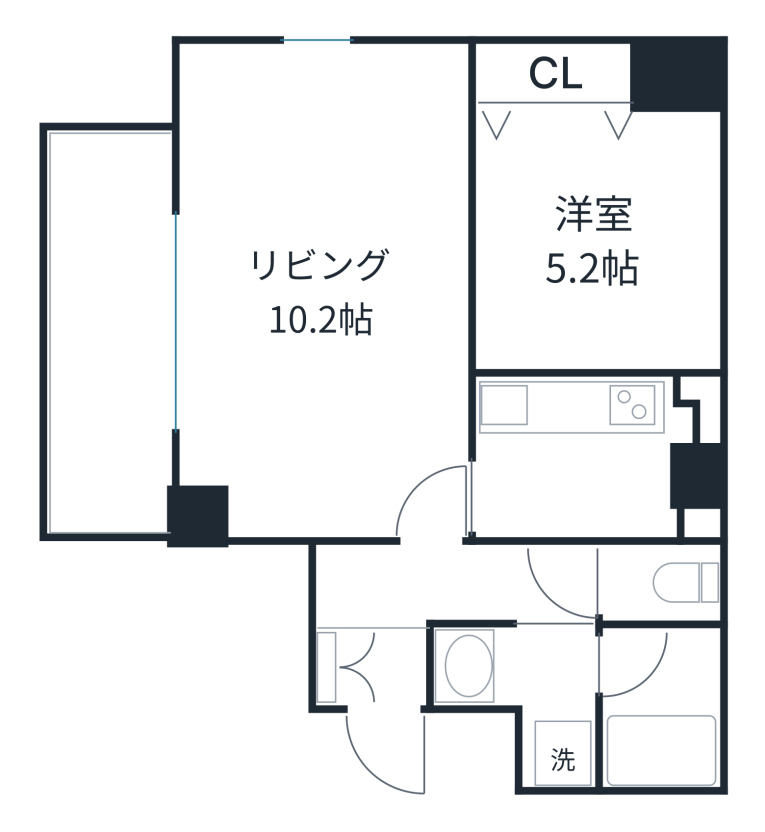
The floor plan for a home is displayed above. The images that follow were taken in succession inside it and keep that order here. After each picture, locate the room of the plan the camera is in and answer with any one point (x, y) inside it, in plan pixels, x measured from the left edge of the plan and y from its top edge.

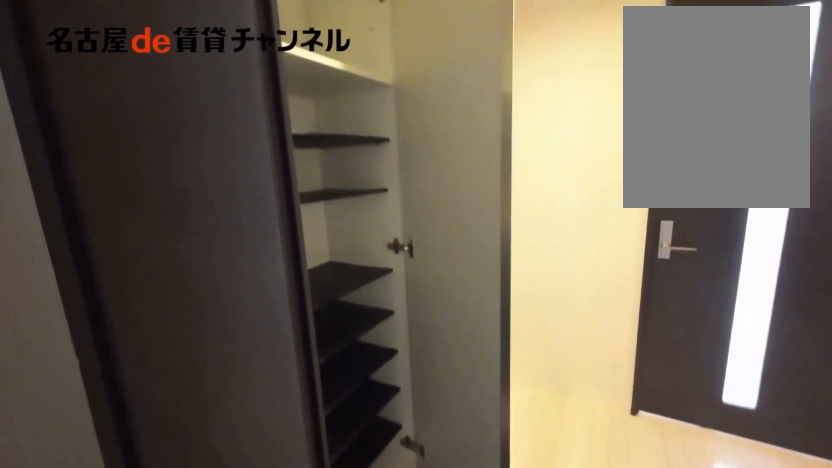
(365, 667)
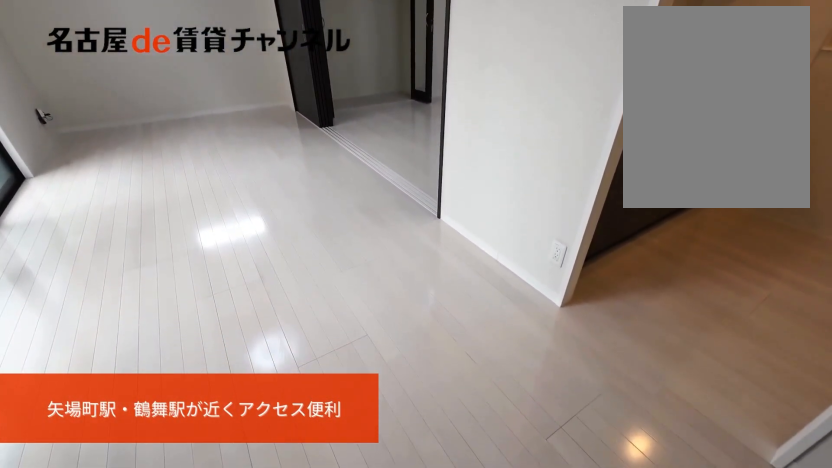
(325, 292)
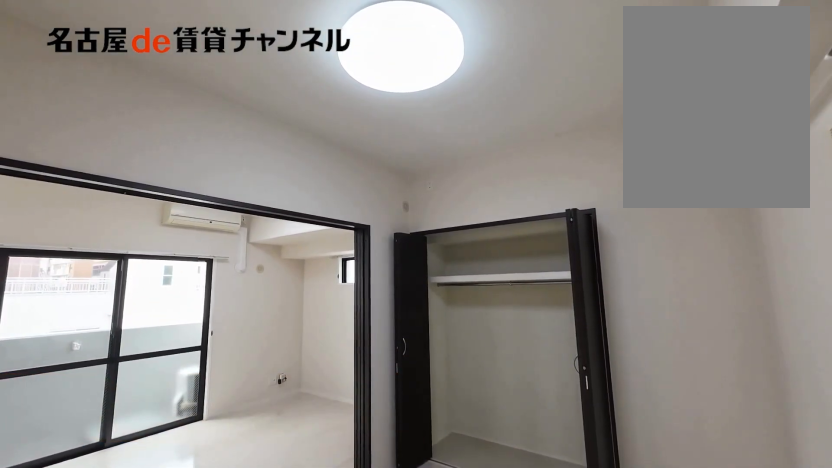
(598, 238)
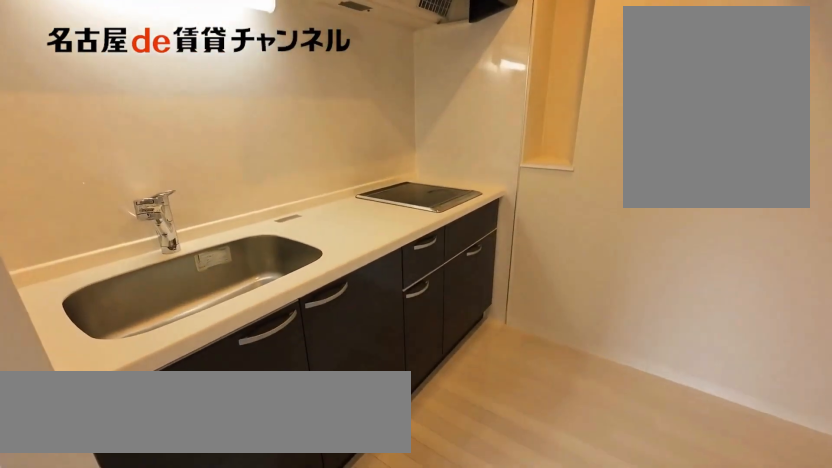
(594, 455)
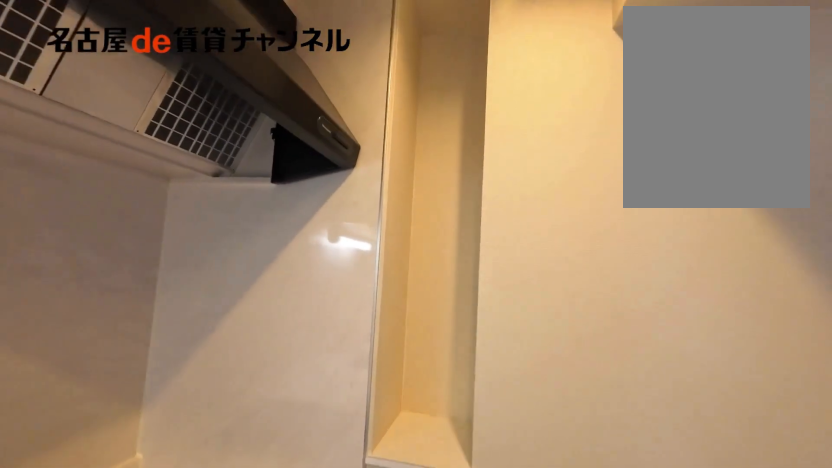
(594, 455)
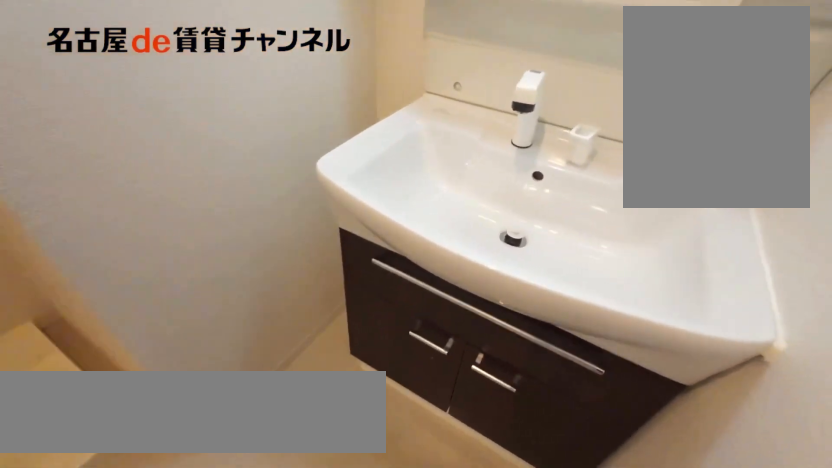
(532, 692)
